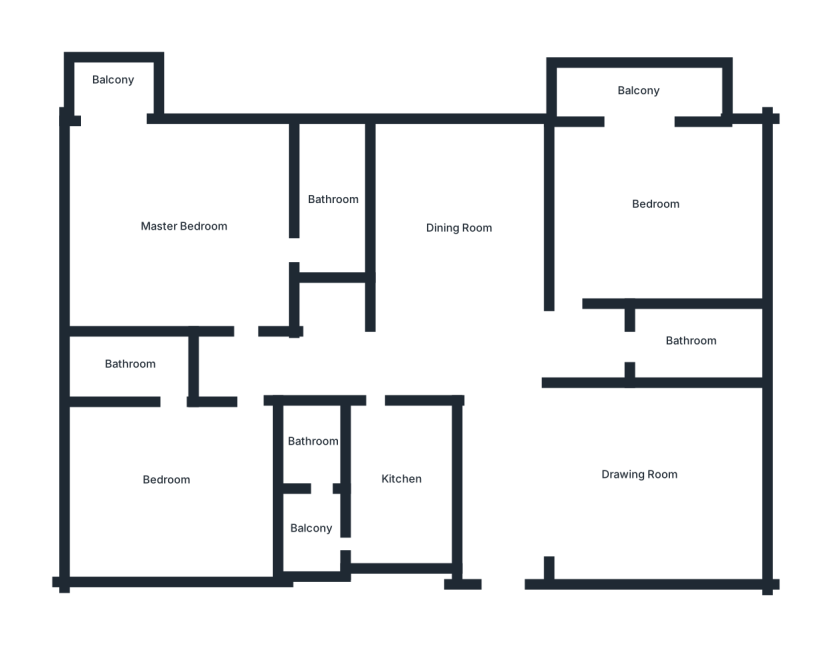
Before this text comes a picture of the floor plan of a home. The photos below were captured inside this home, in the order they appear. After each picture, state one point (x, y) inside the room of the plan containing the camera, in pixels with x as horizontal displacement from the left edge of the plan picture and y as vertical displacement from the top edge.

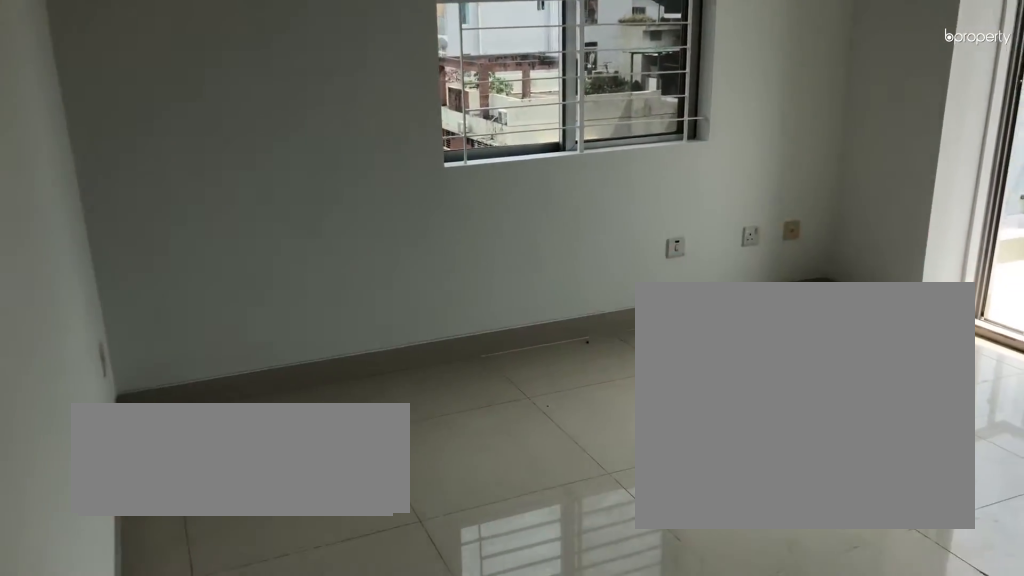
(184, 225)
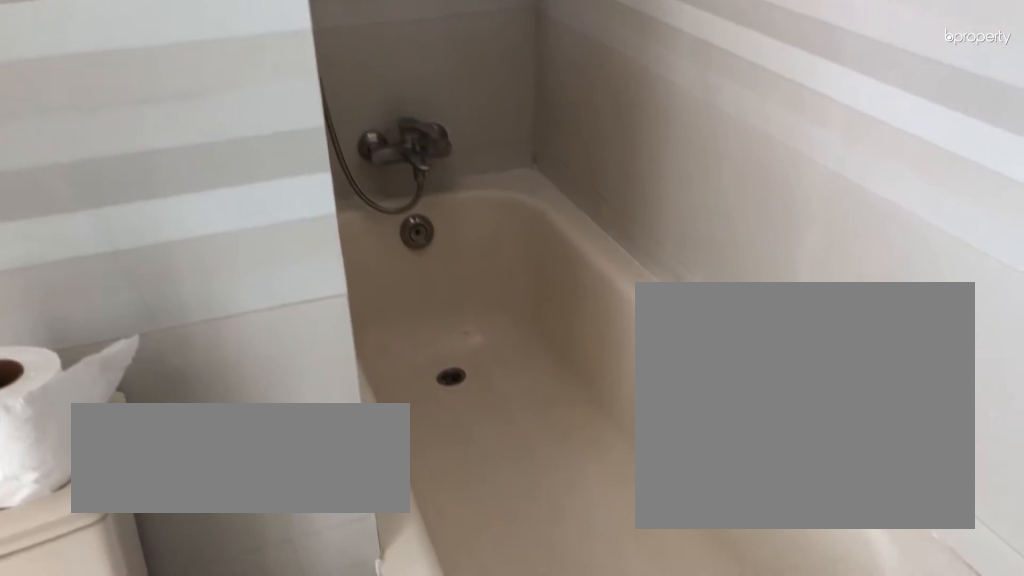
(332, 199)
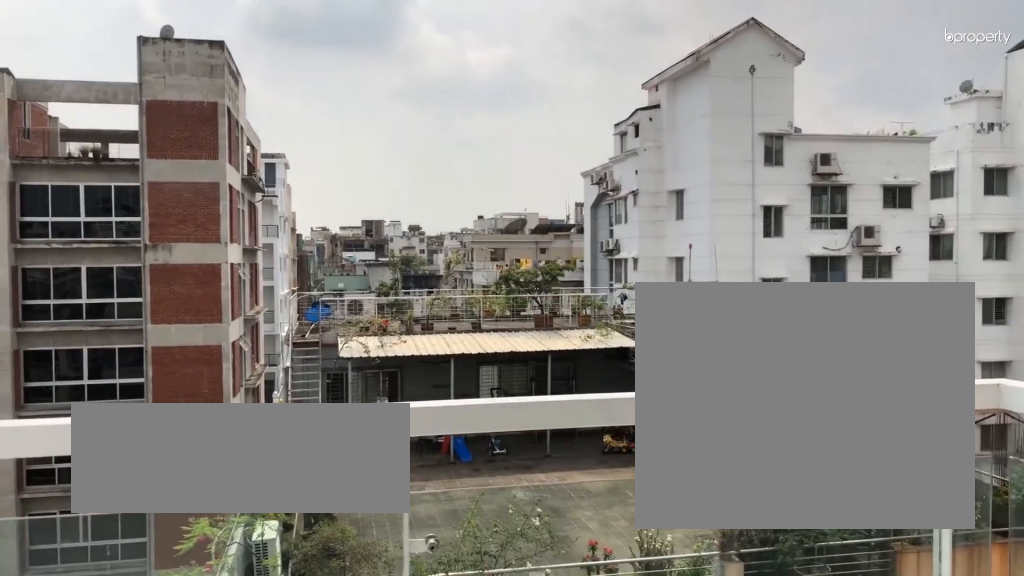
(113, 80)
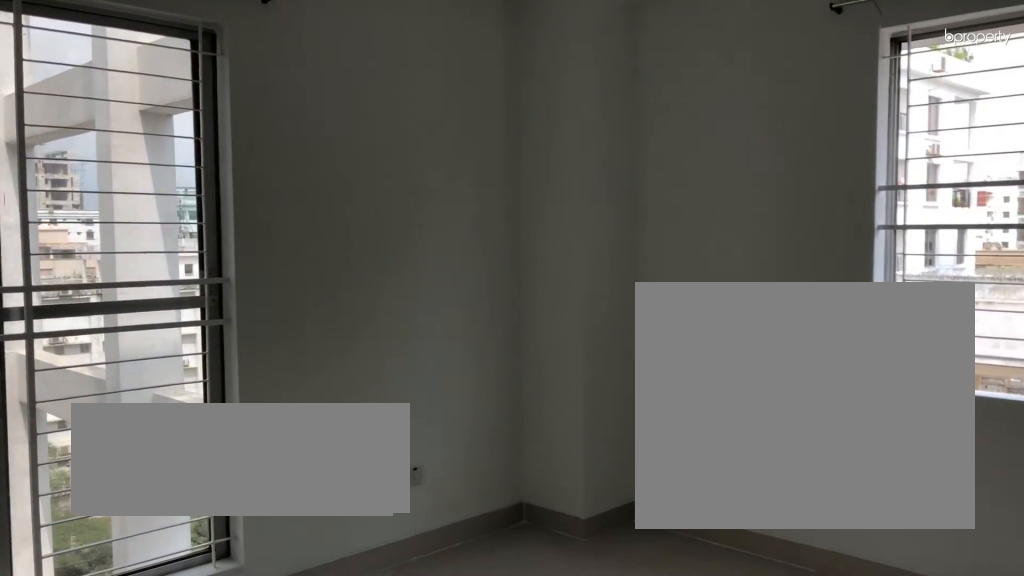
(166, 480)
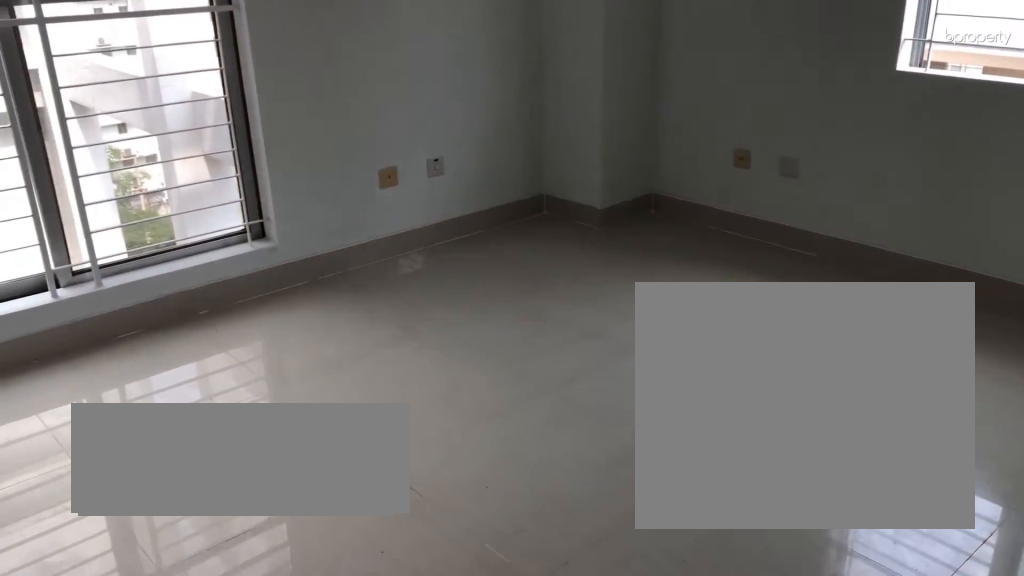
(166, 480)
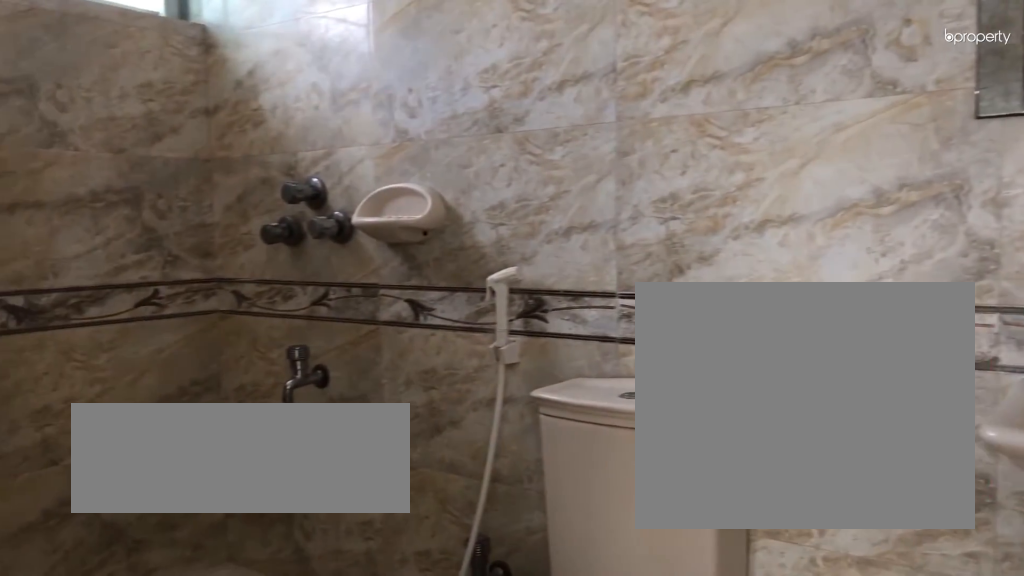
(131, 363)
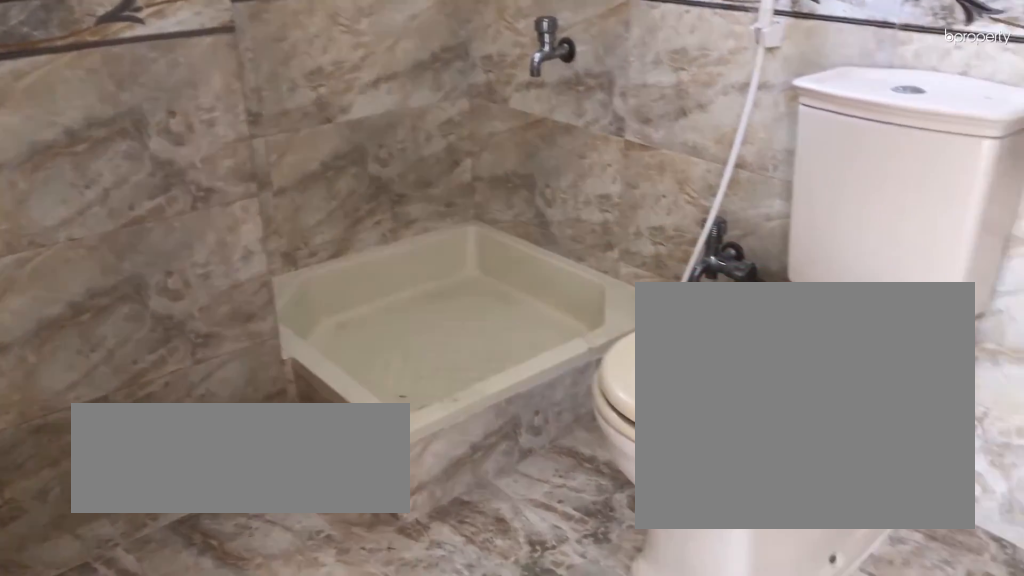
(131, 363)
